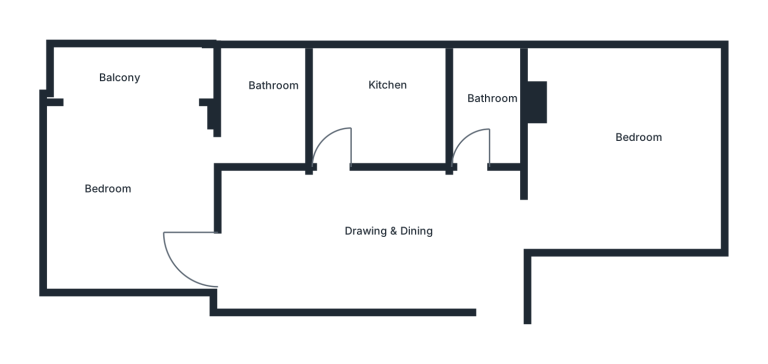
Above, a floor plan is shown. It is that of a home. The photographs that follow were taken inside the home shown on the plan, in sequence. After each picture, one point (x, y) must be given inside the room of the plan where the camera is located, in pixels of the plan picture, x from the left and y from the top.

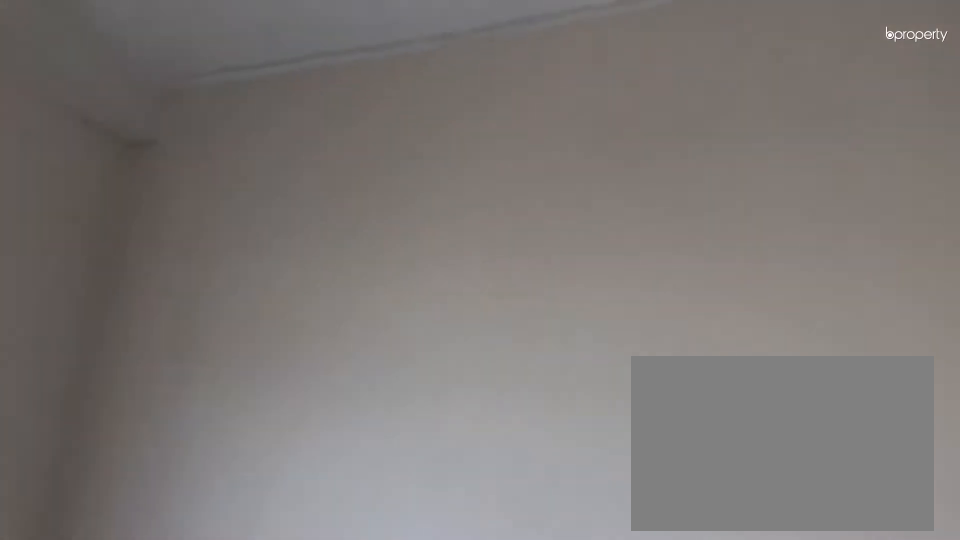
(618, 158)
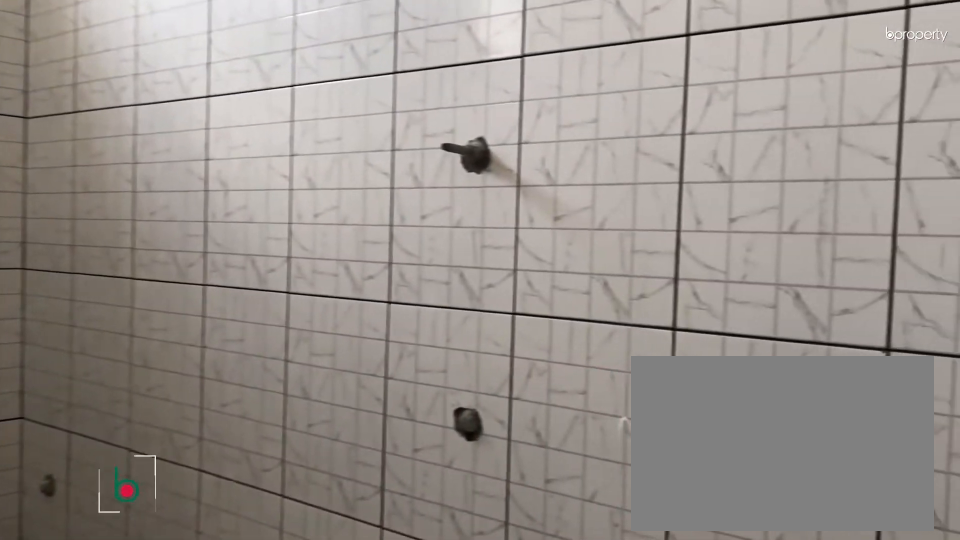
(478, 115)
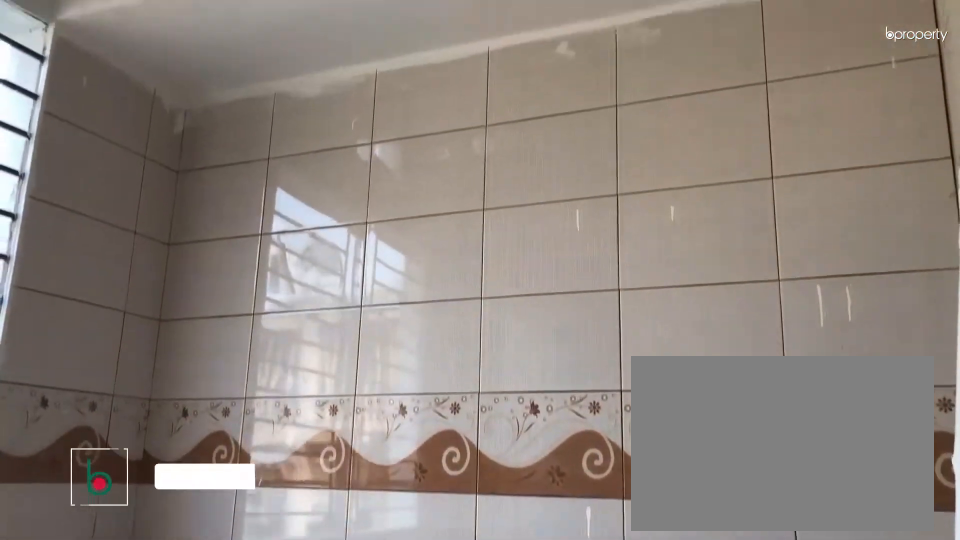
(376, 111)
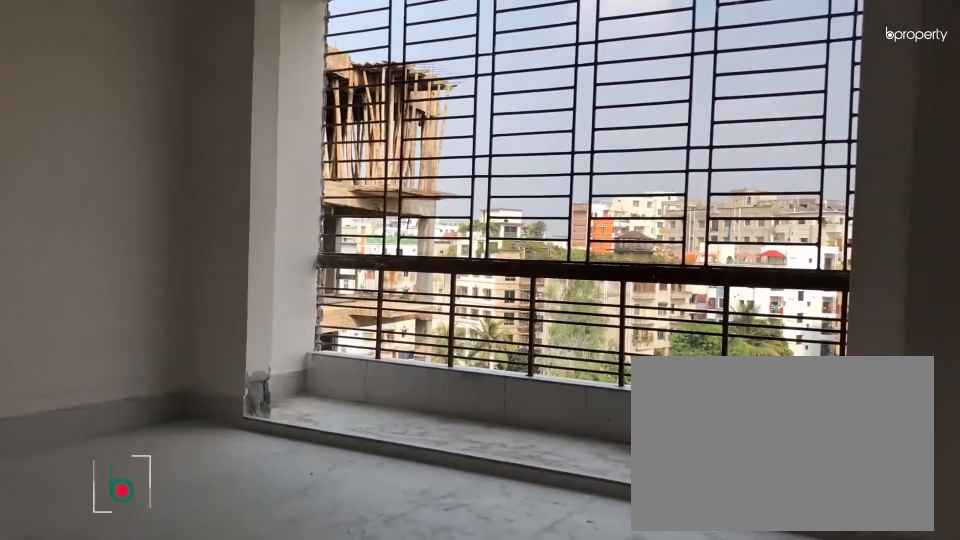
(128, 170)
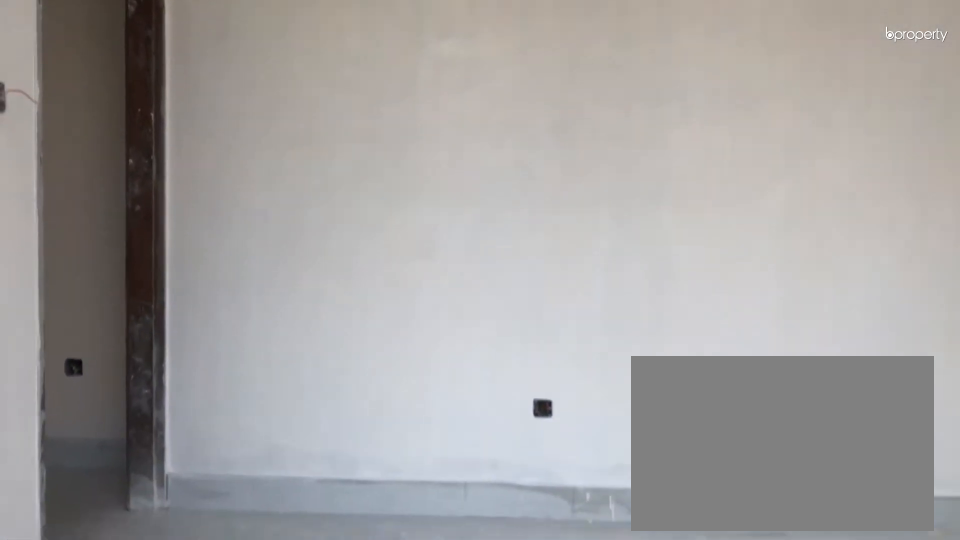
(136, 158)
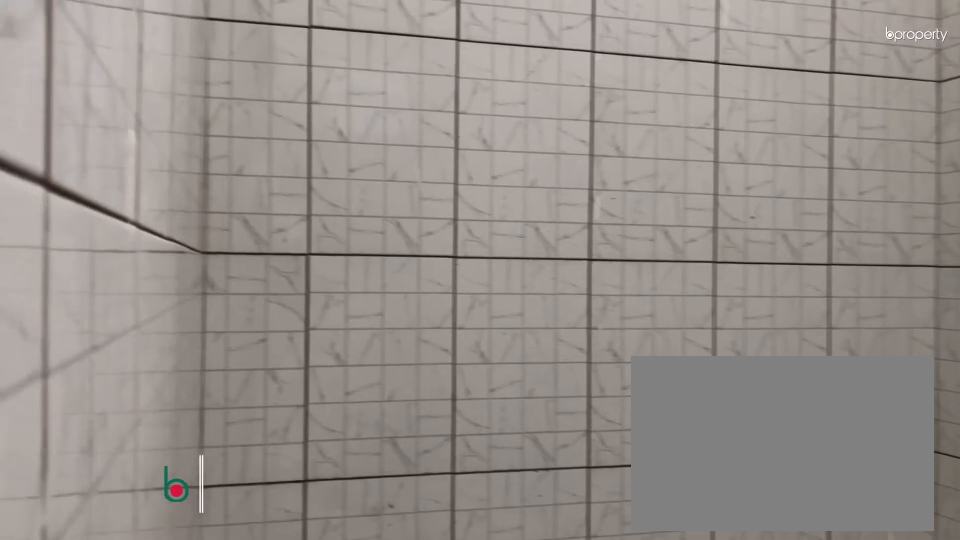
(271, 110)
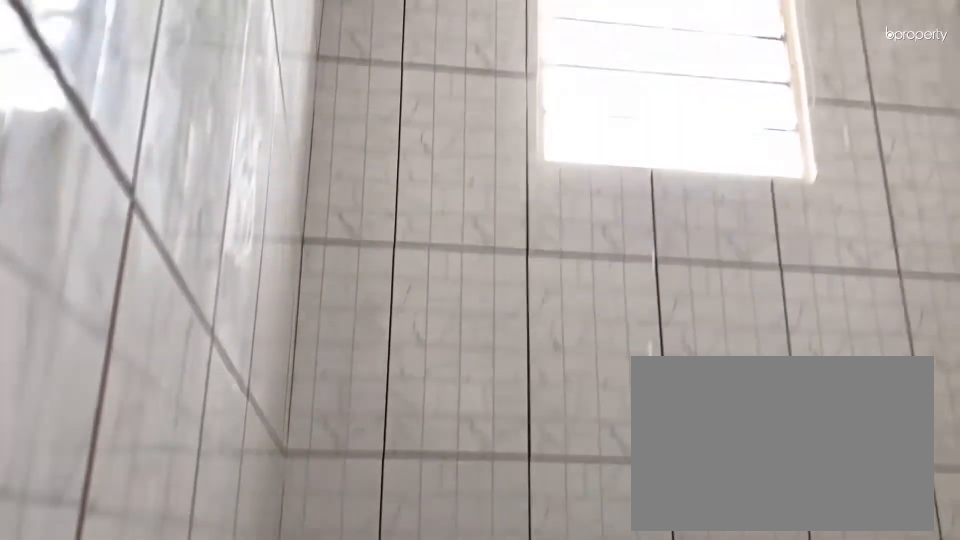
(271, 110)
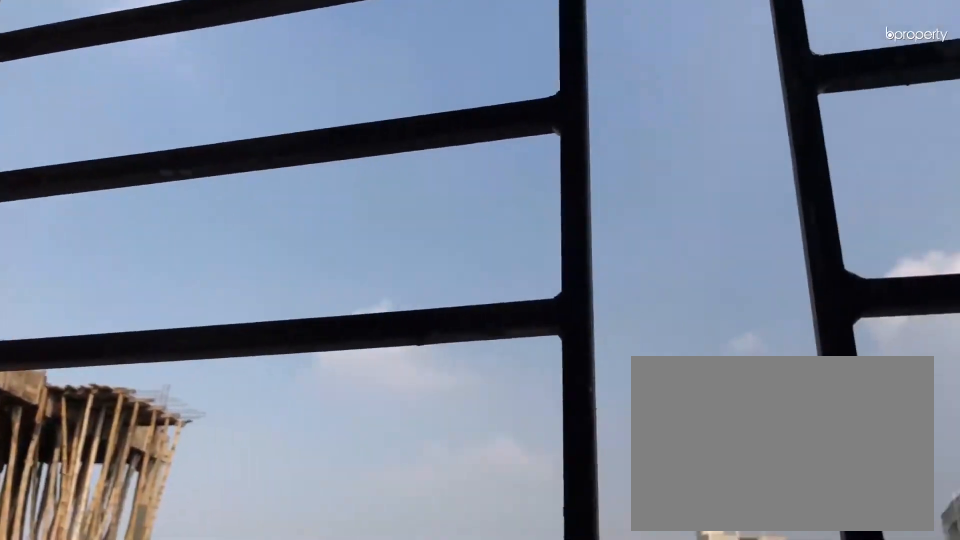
(133, 76)
